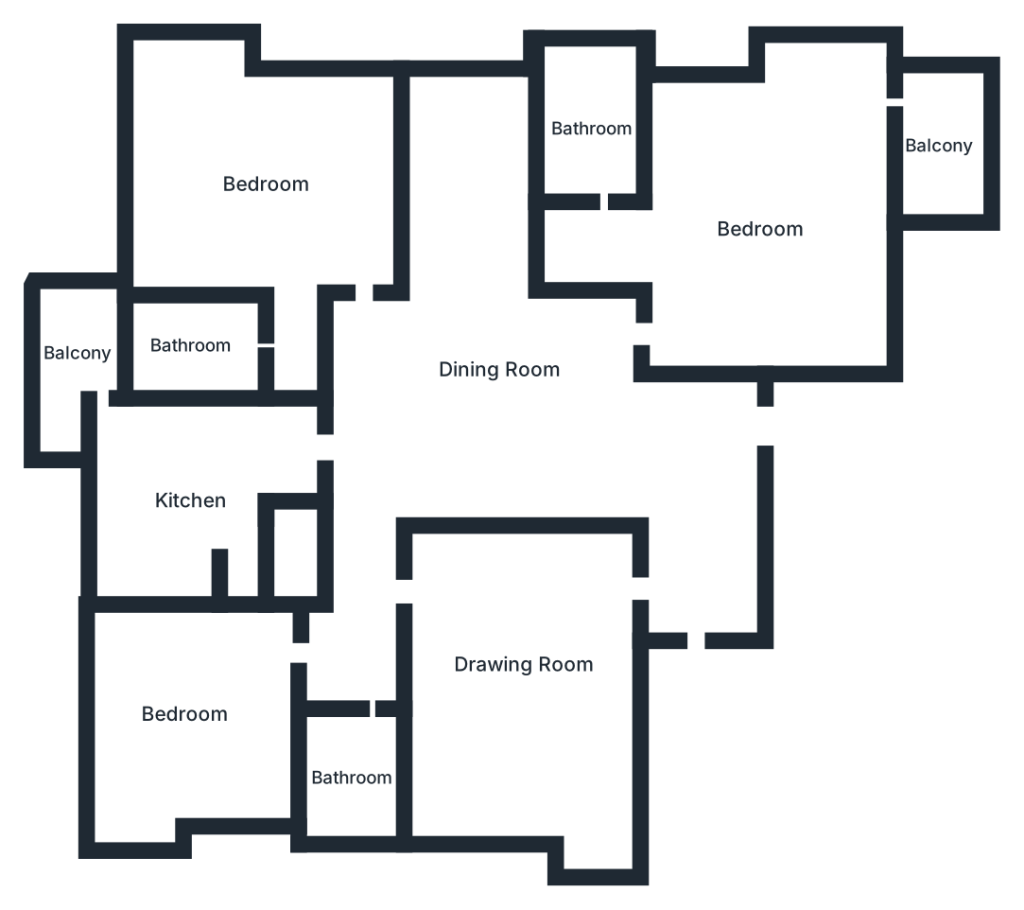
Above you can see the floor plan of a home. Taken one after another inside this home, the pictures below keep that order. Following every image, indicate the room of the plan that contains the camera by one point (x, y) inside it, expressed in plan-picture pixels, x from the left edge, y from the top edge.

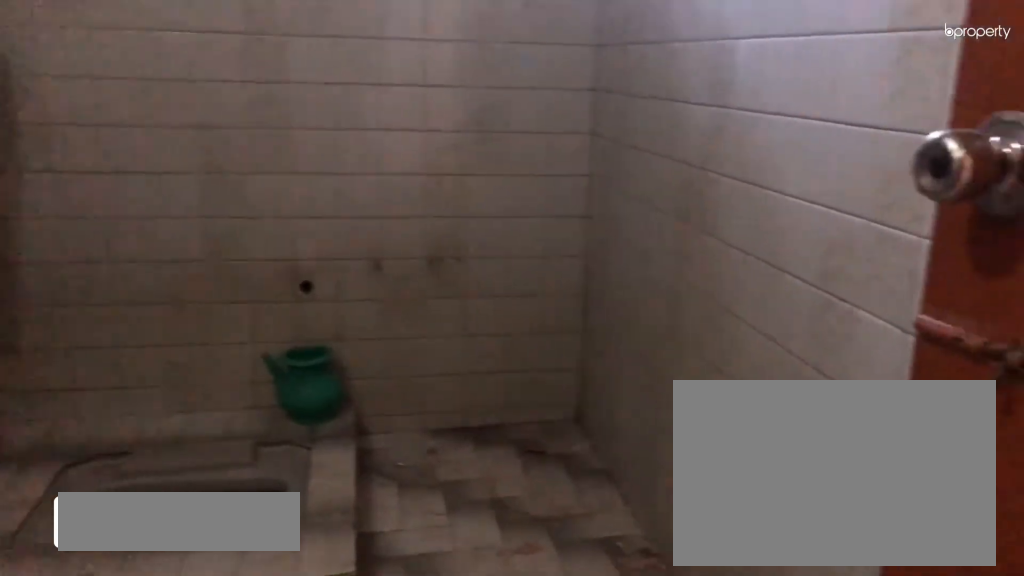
(591, 132)
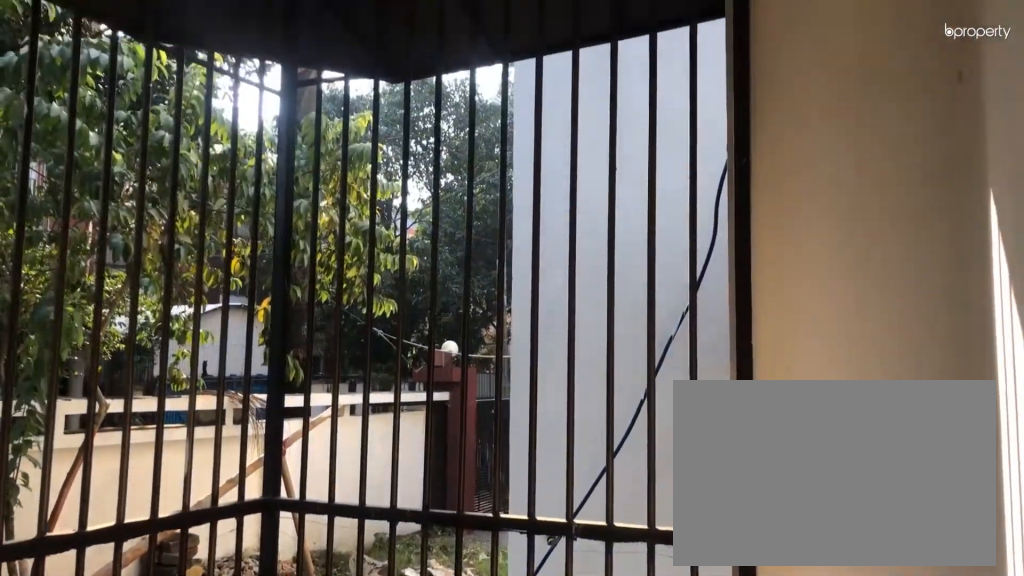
(944, 140)
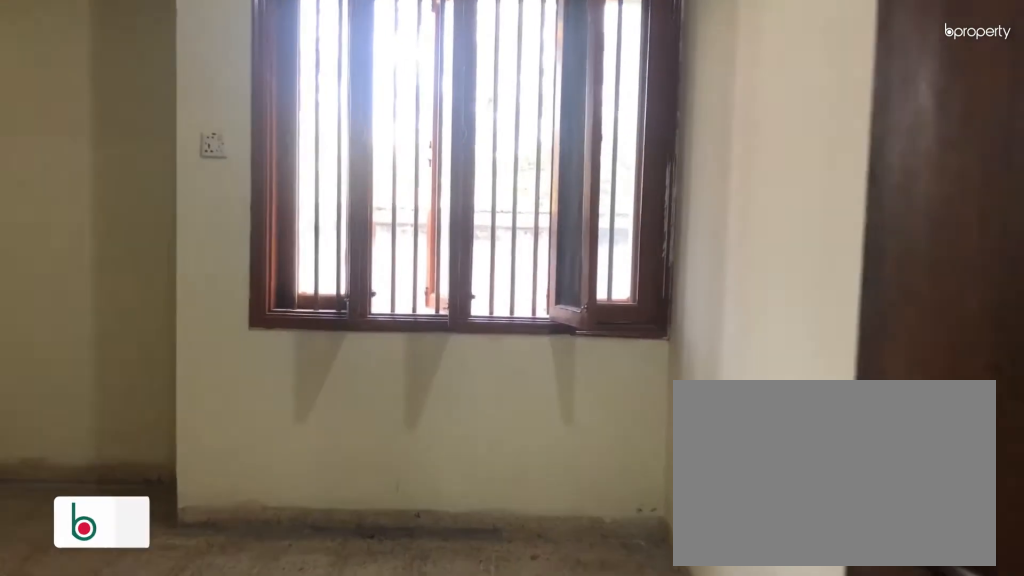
(265, 192)
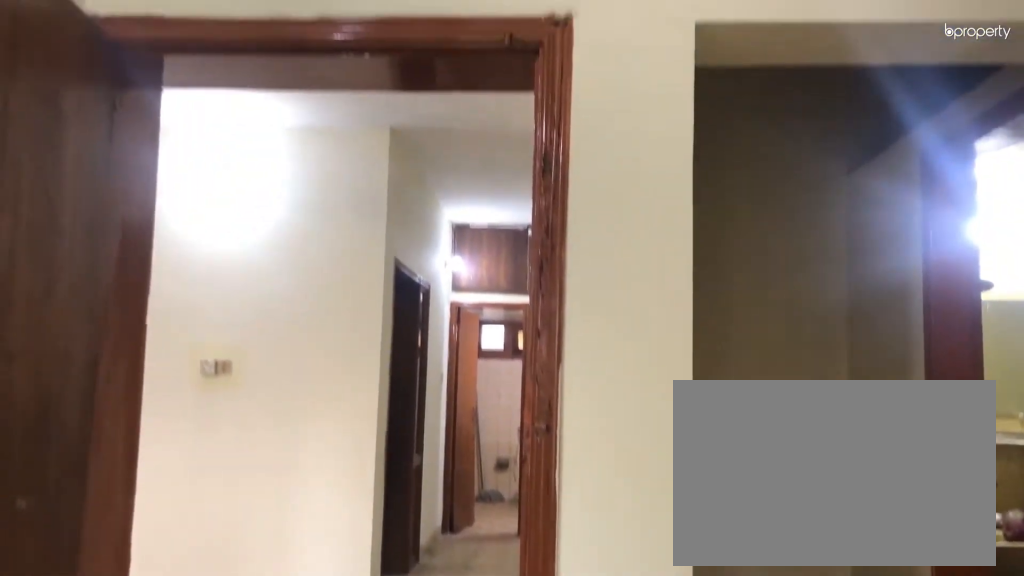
(265, 192)
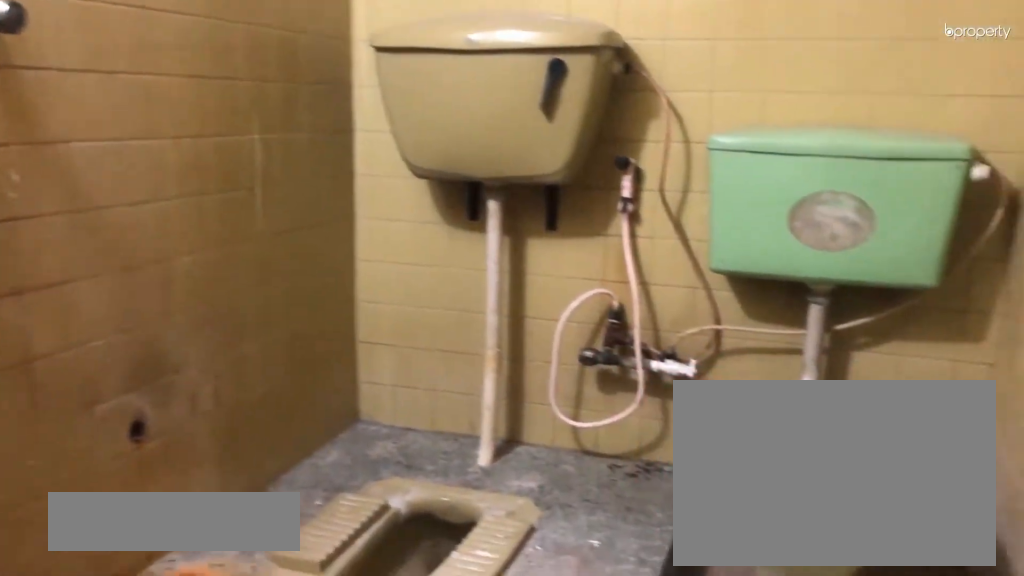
(191, 346)
